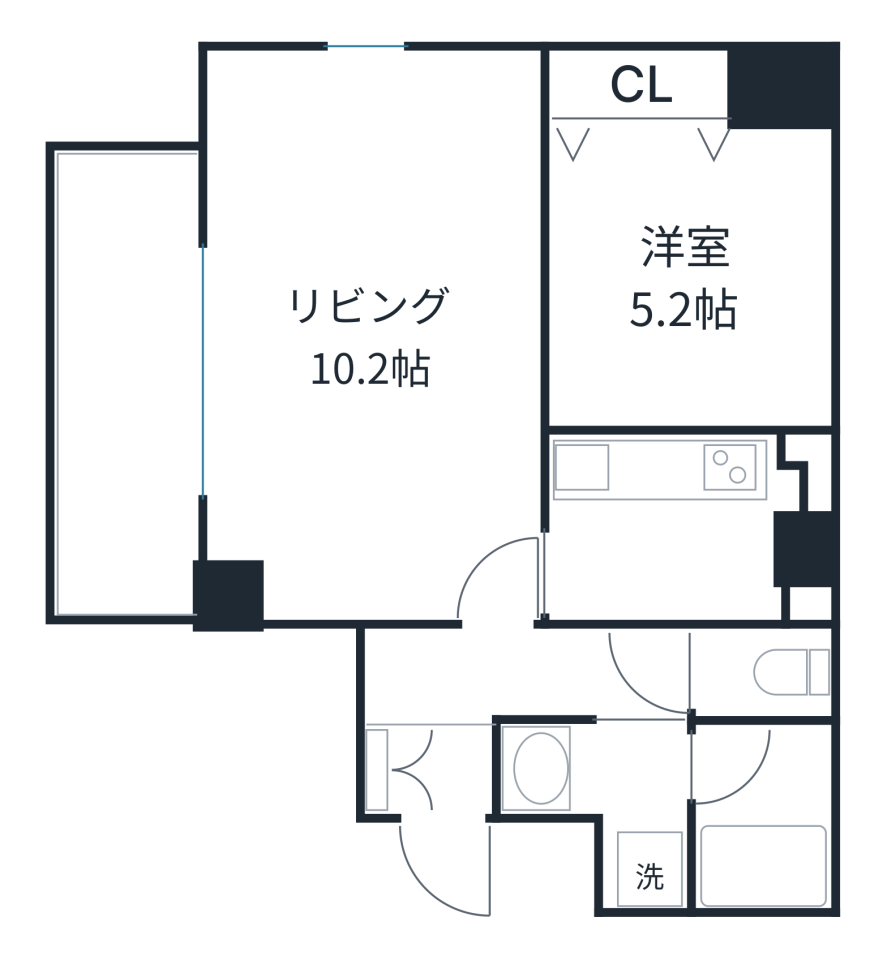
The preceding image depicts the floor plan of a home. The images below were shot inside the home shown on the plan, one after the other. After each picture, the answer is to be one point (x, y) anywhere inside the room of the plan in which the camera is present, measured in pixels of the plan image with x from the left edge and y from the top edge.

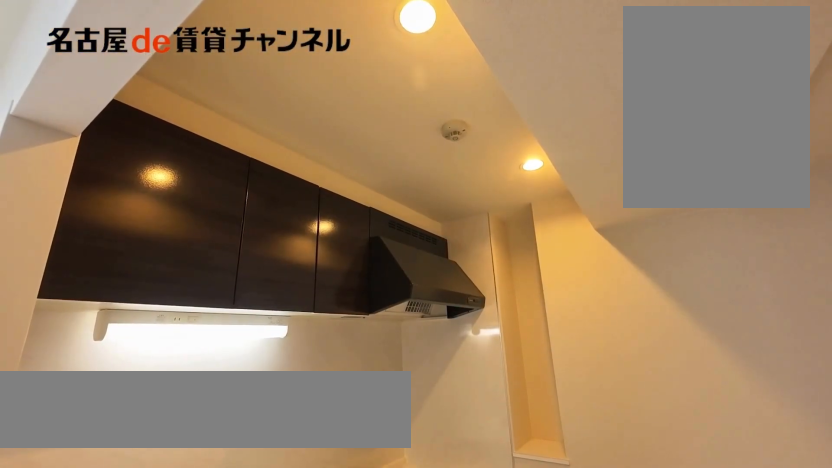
(685, 525)
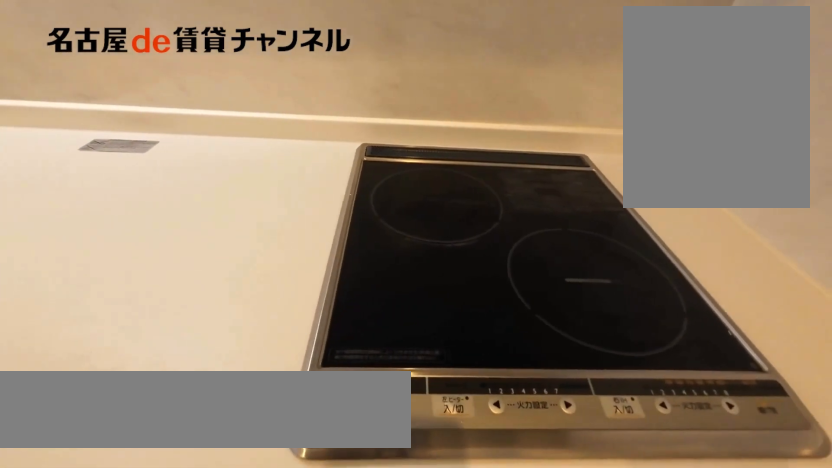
(685, 525)
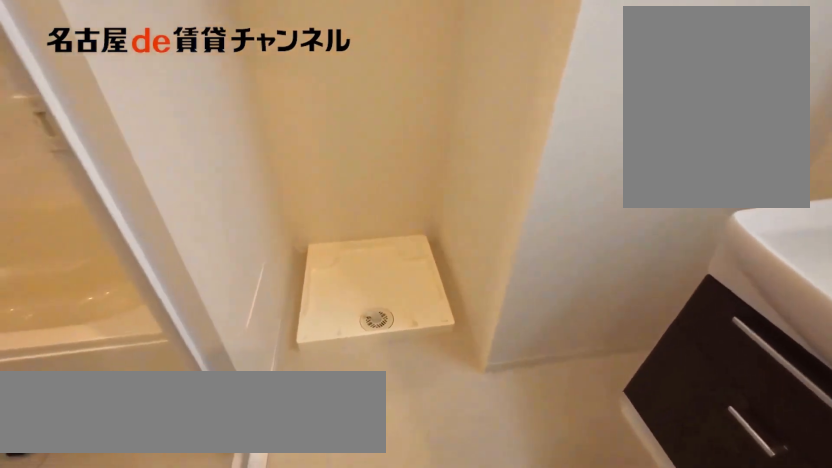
(614, 798)
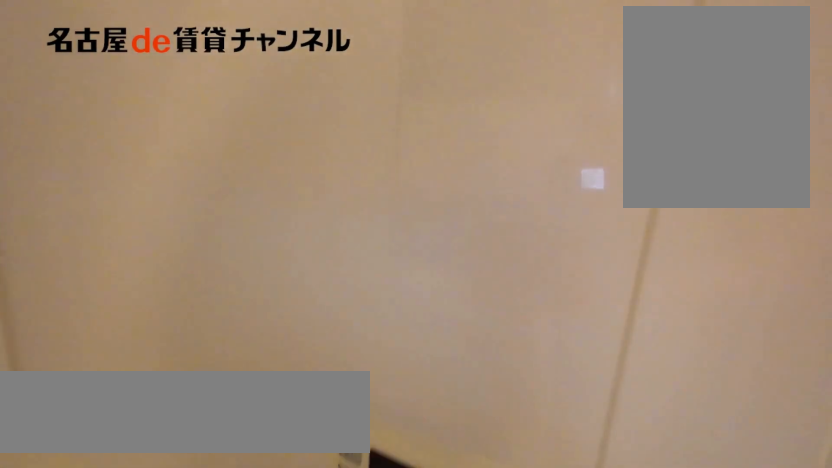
(760, 817)
